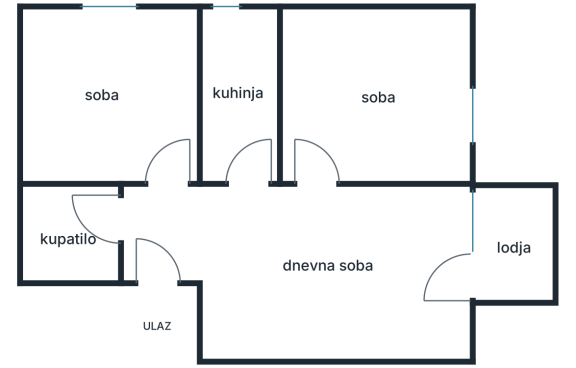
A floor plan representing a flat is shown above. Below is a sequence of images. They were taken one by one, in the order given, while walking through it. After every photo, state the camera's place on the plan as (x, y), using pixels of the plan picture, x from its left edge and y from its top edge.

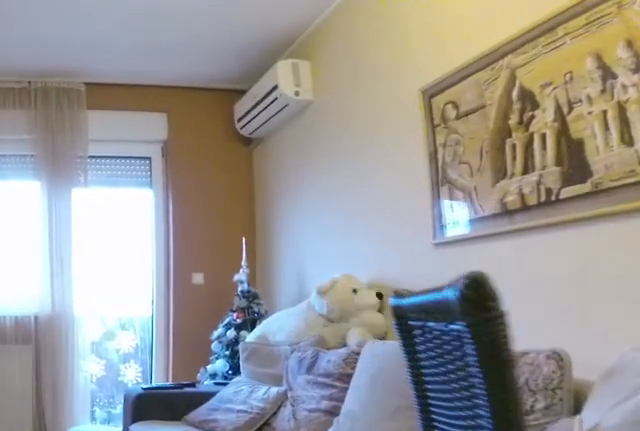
(212, 238)
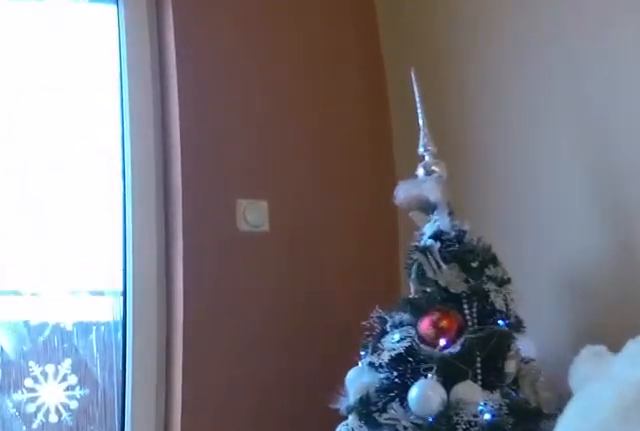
(355, 253)
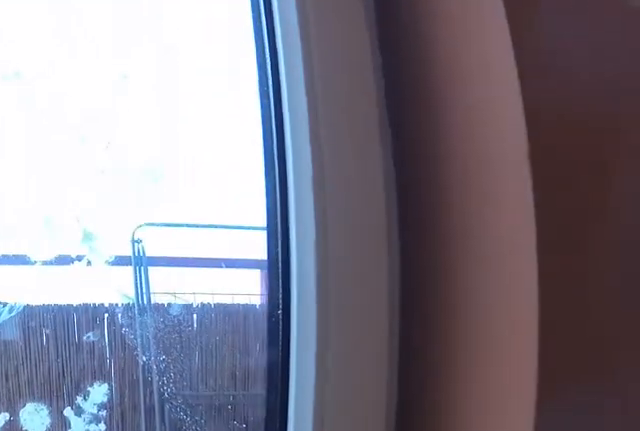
(428, 270)
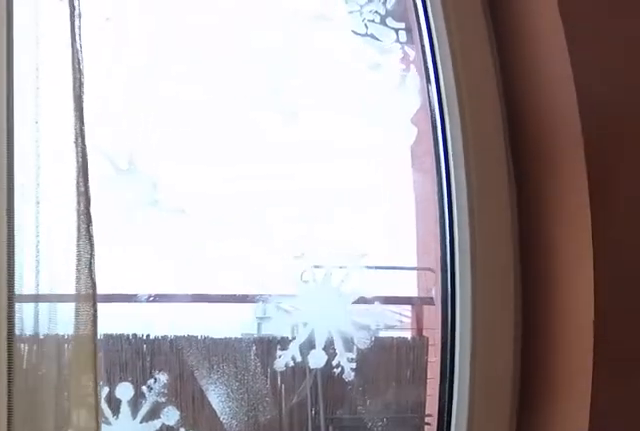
(417, 275)
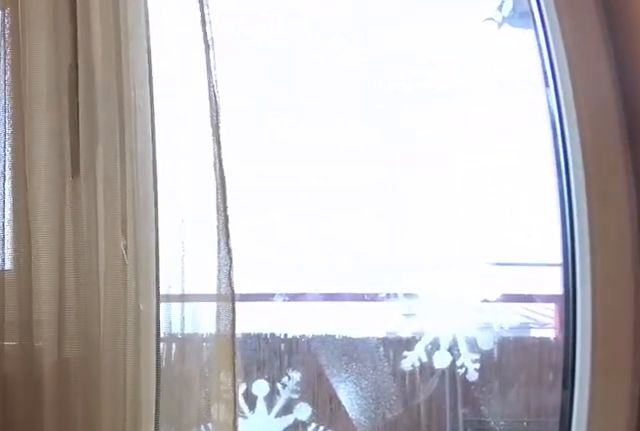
(410, 274)
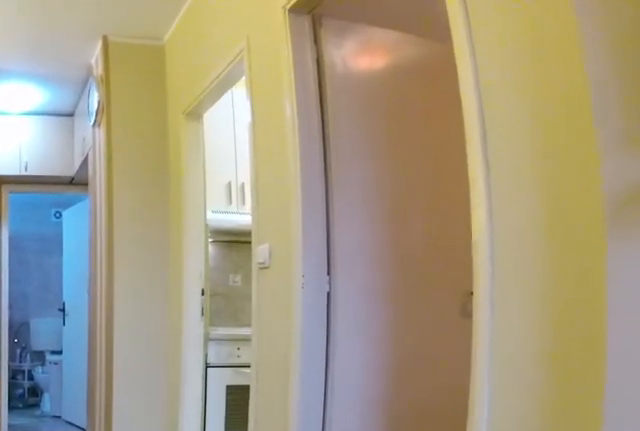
(414, 217)
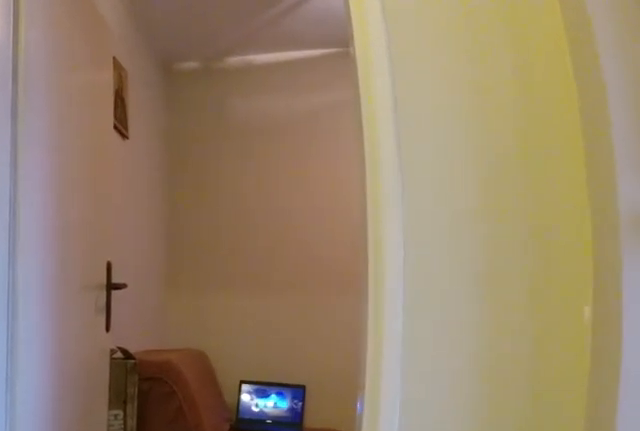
(358, 227)
